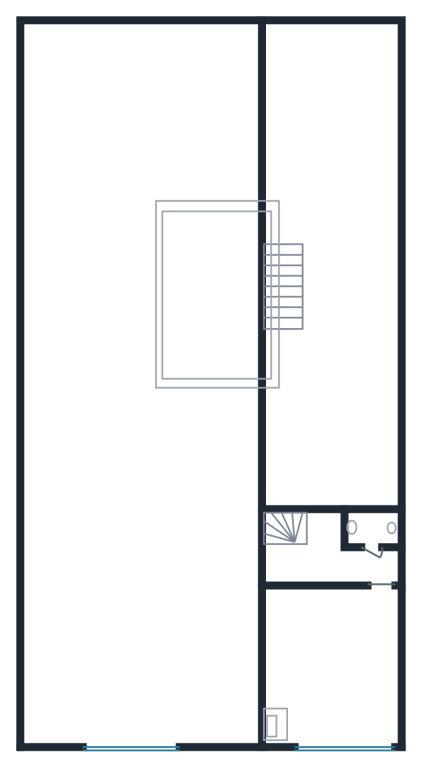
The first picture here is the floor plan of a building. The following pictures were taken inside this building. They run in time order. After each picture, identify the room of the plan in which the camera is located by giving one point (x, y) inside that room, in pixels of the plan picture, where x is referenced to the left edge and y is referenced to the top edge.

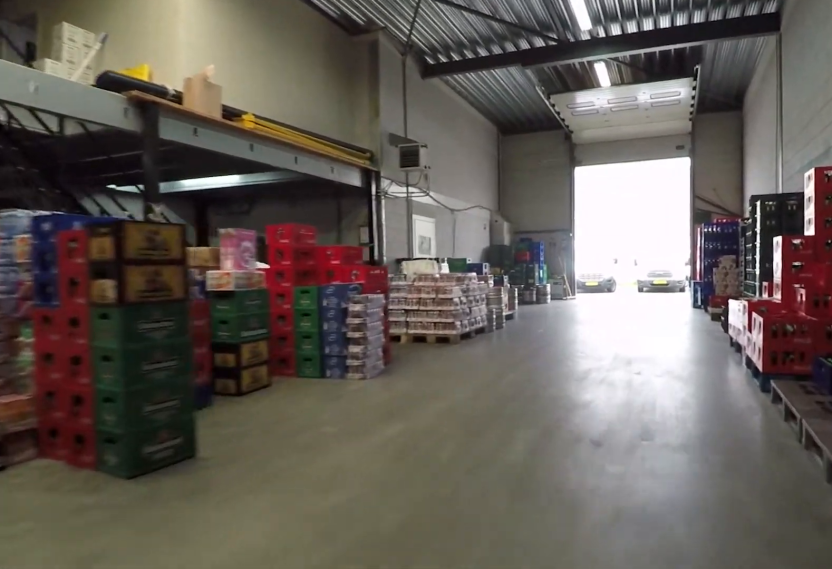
(34, 652)
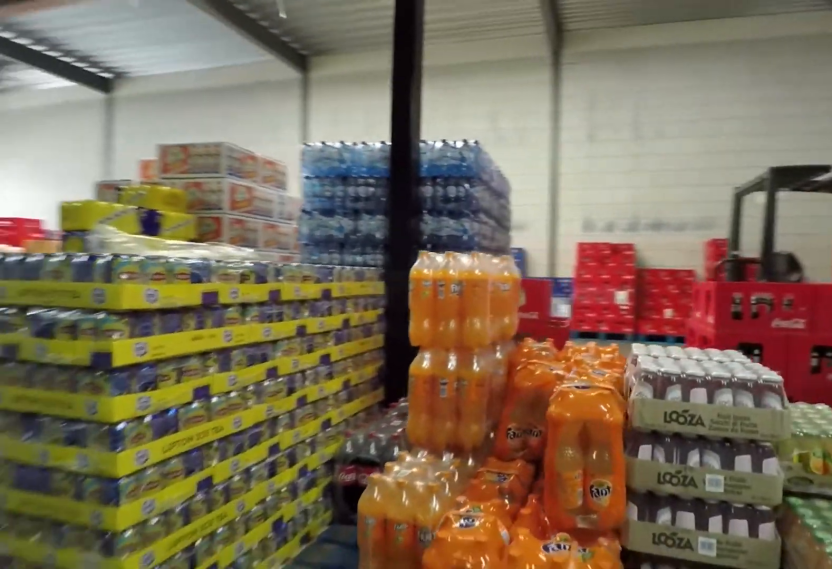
(332, 264)
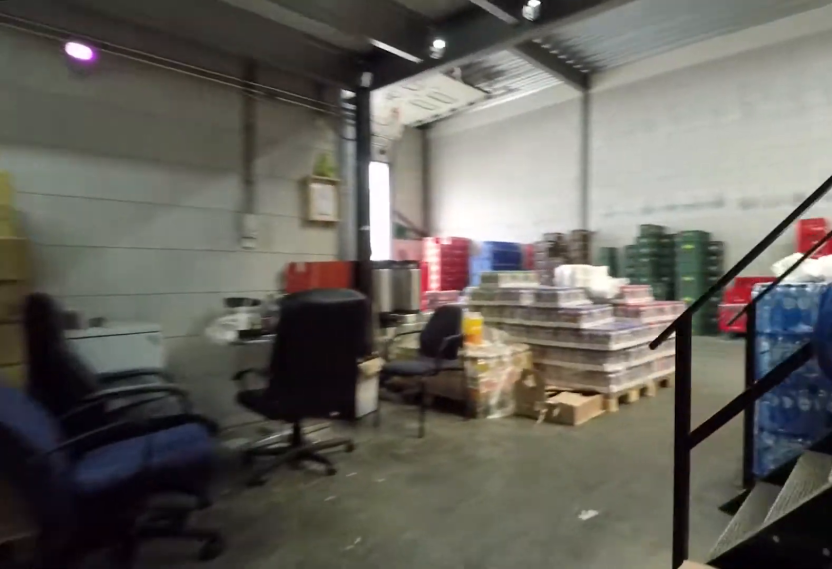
(332, 264)
